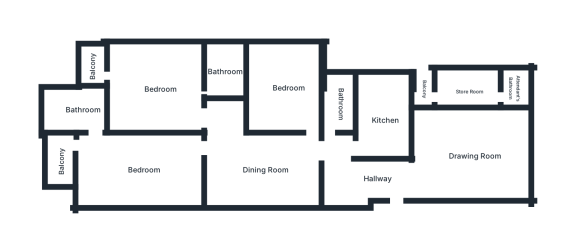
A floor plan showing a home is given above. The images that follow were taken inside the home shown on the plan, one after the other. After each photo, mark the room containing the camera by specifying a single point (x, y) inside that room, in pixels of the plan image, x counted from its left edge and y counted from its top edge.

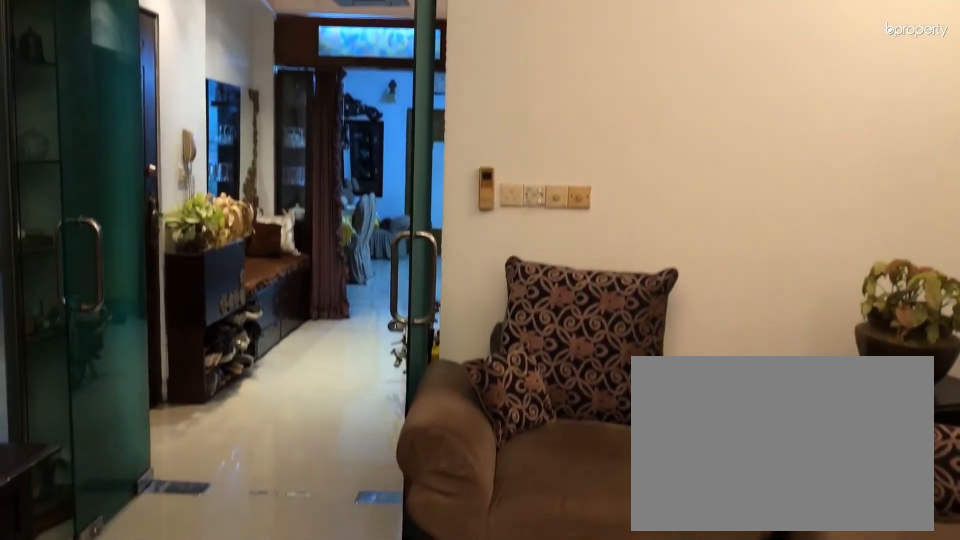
(473, 153)
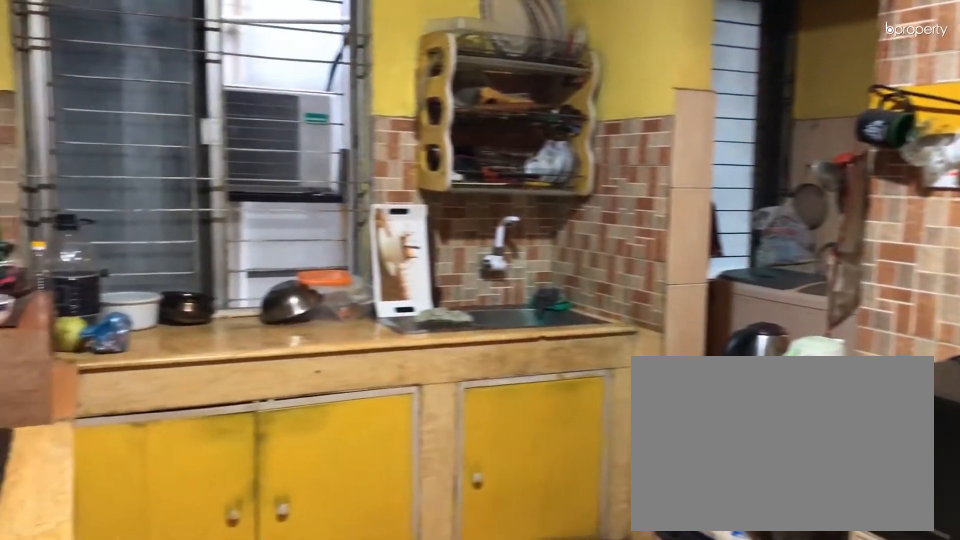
(386, 118)
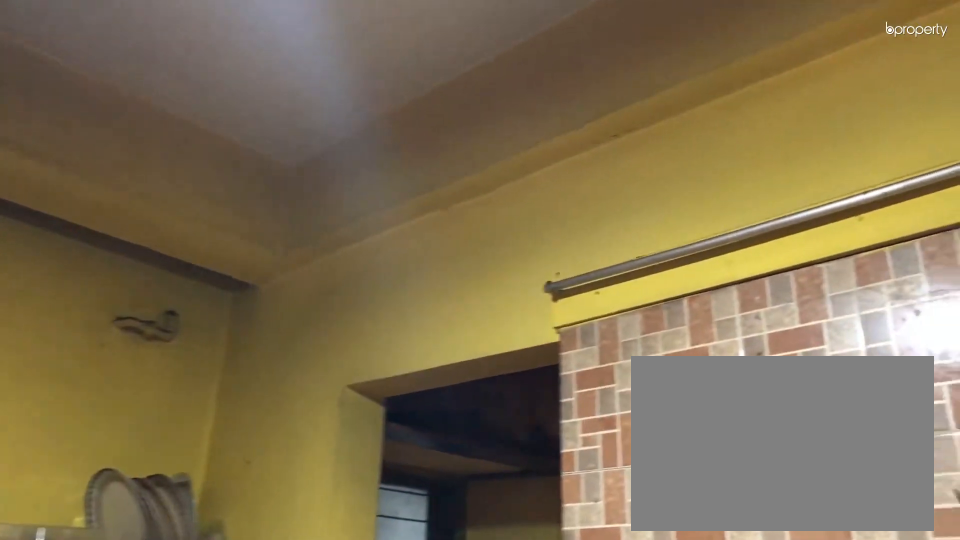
(386, 118)
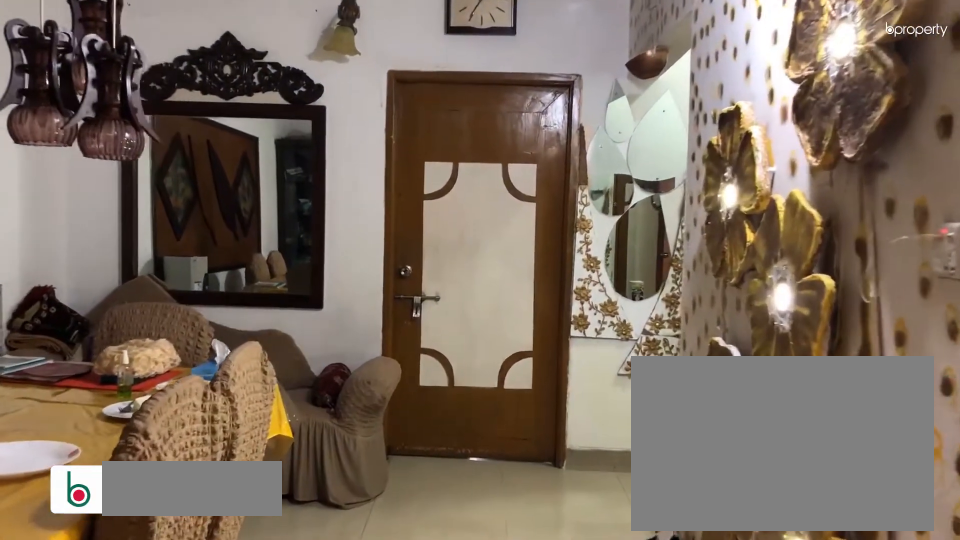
(265, 166)
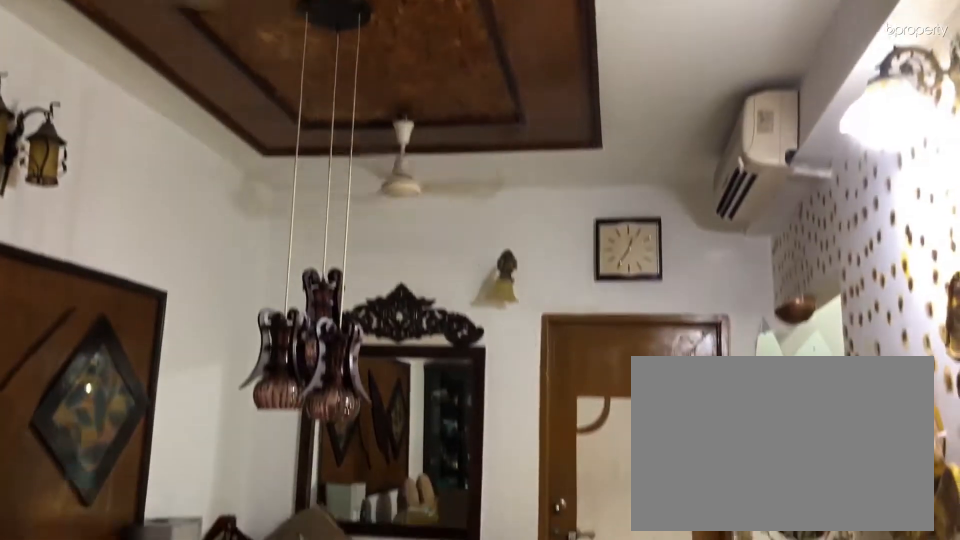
(264, 166)
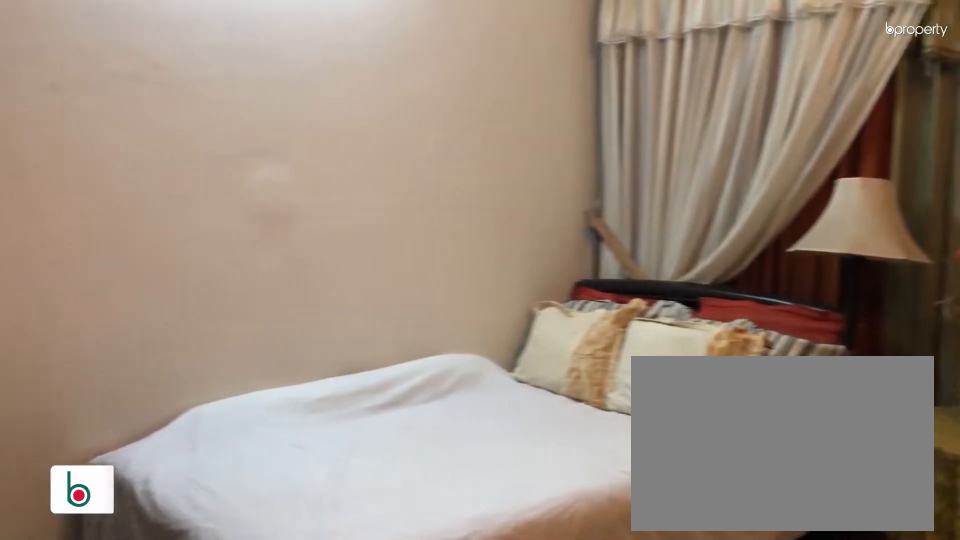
(284, 88)
